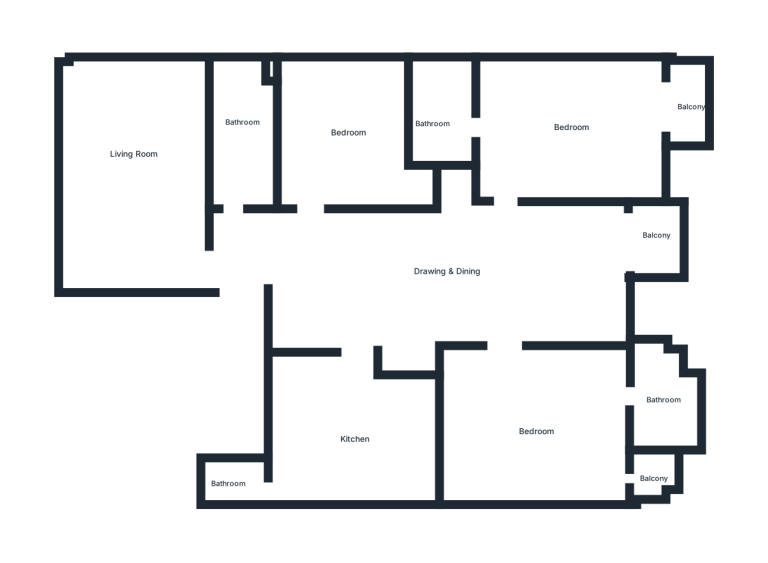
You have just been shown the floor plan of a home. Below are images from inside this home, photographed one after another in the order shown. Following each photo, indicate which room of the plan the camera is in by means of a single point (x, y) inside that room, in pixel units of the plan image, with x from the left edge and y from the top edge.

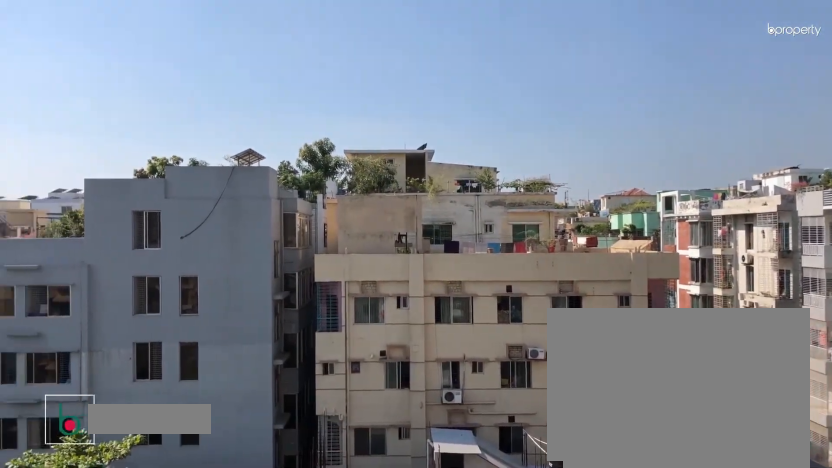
(689, 103)
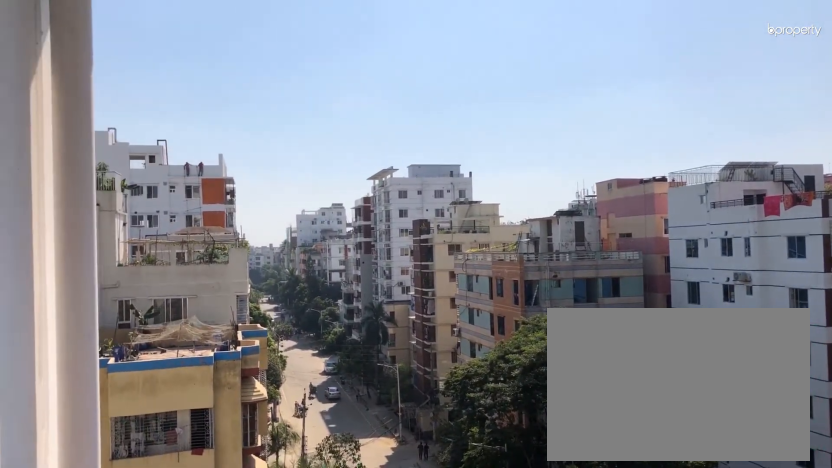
(689, 103)
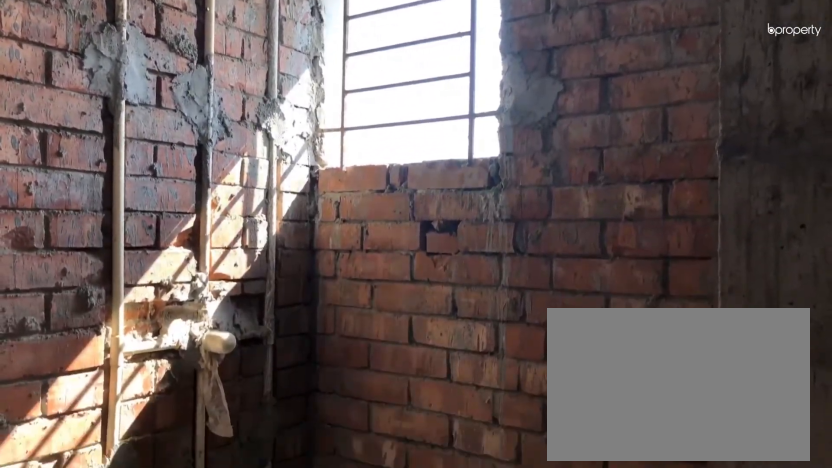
(439, 117)
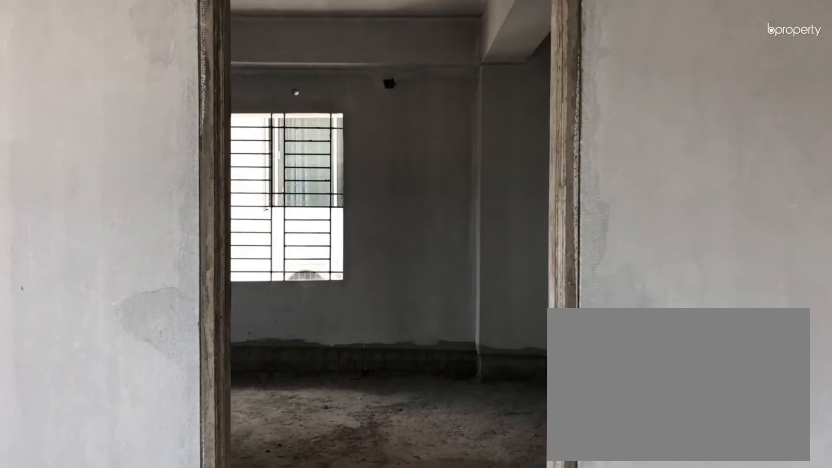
(509, 329)
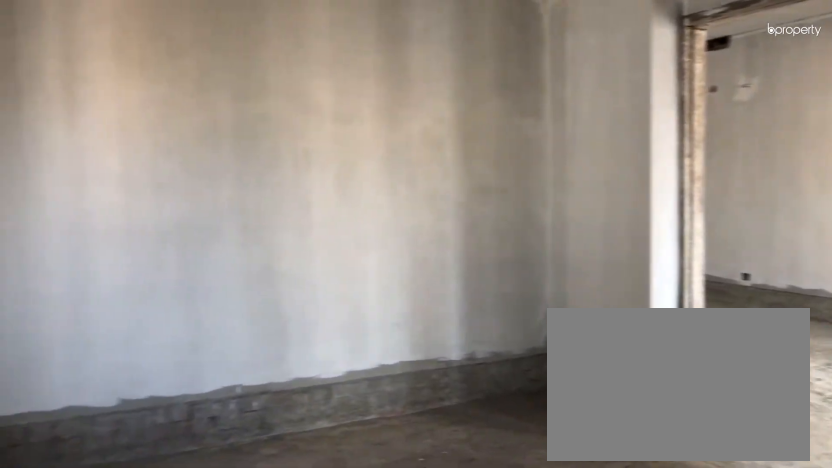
(536, 434)
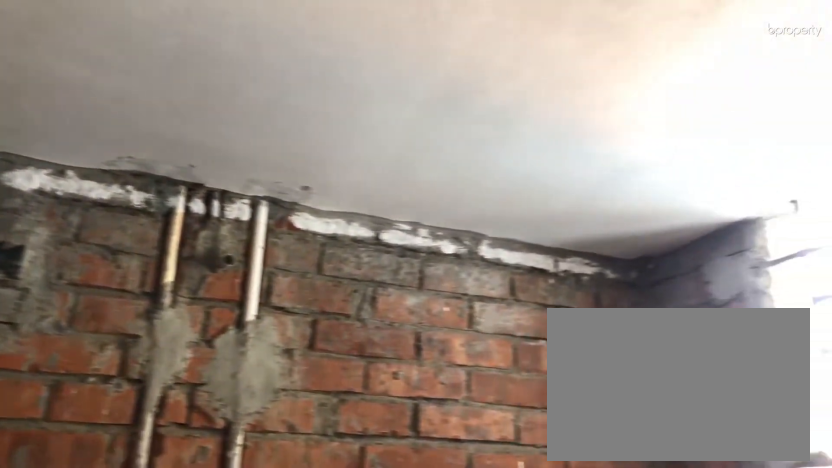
(659, 407)
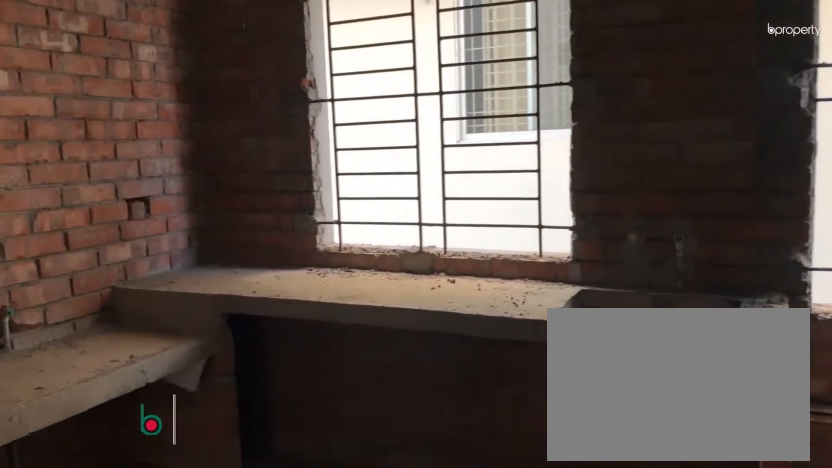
(358, 435)
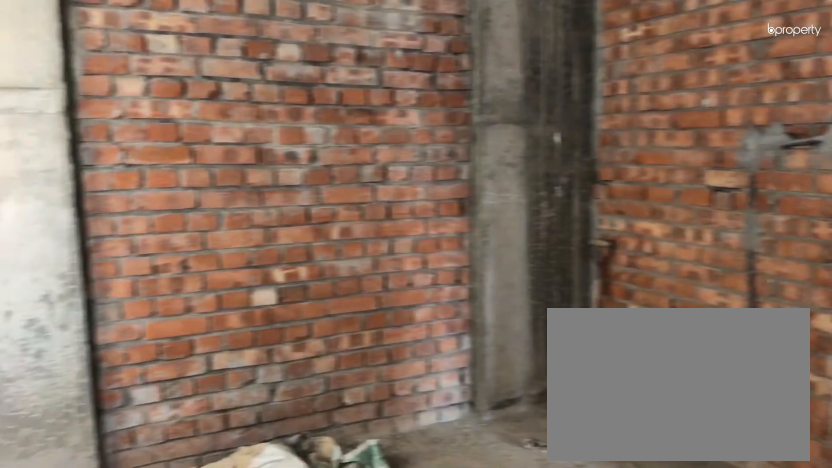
(358, 435)
